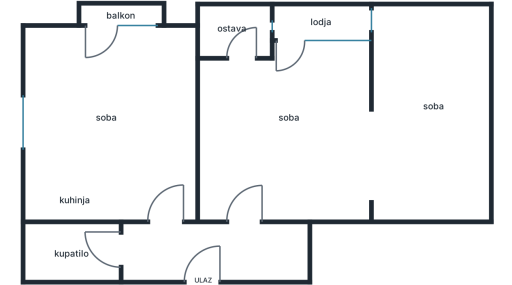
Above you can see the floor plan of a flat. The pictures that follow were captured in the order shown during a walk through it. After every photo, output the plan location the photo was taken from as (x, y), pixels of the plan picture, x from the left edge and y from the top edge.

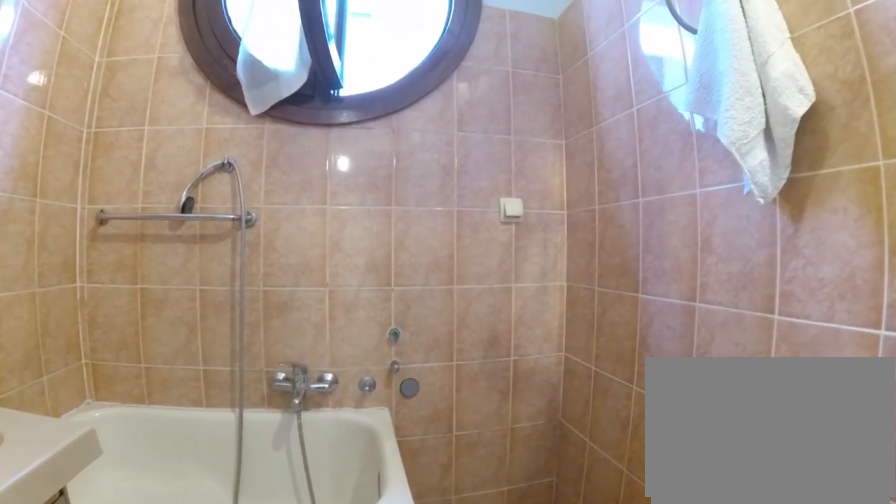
(91, 249)
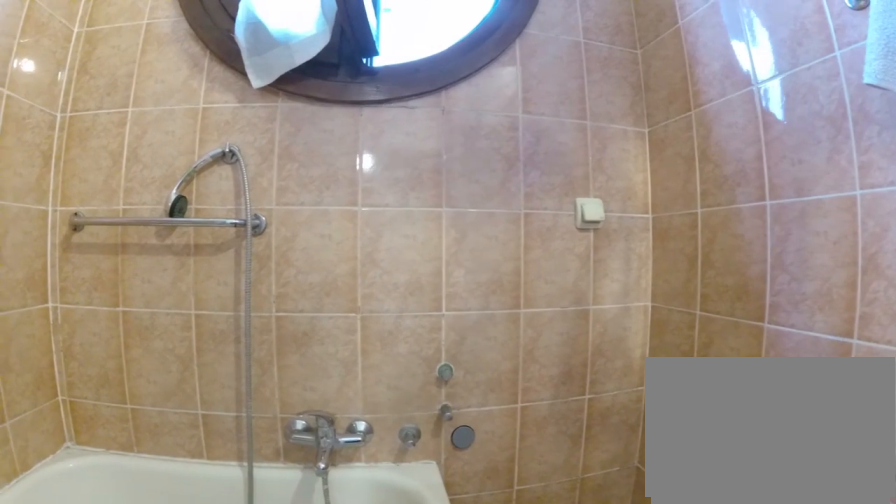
(67, 249)
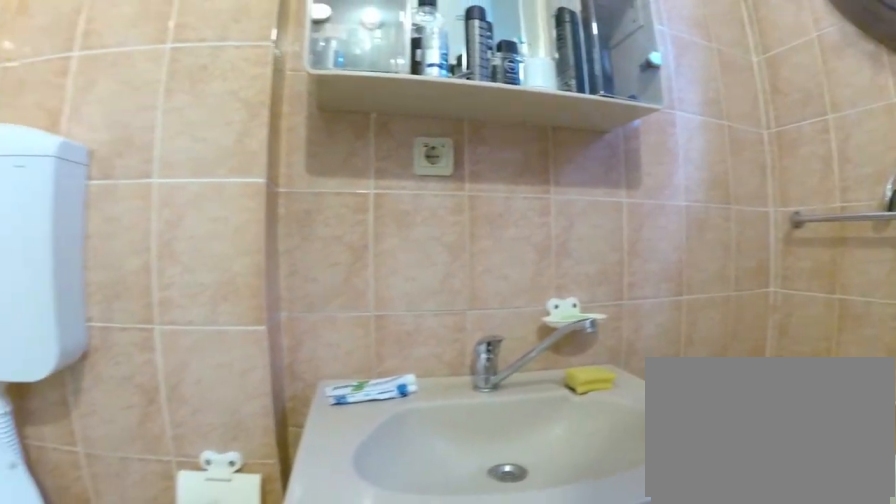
(52, 235)
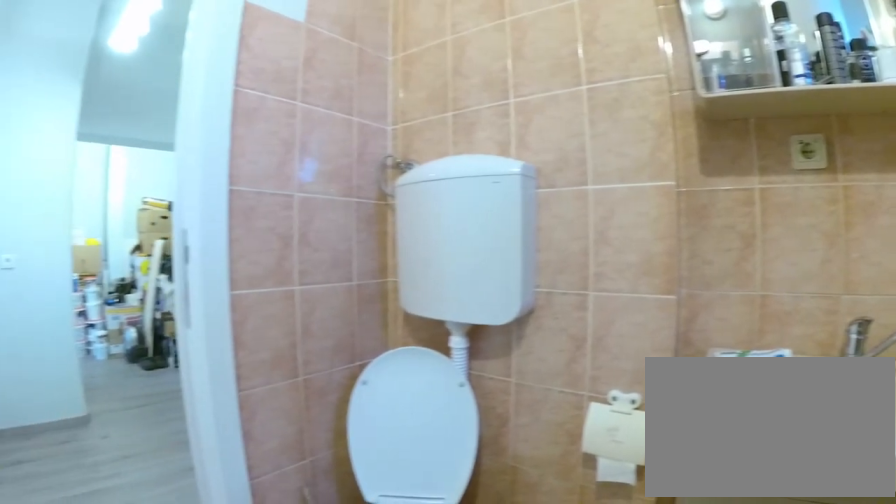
(44, 240)
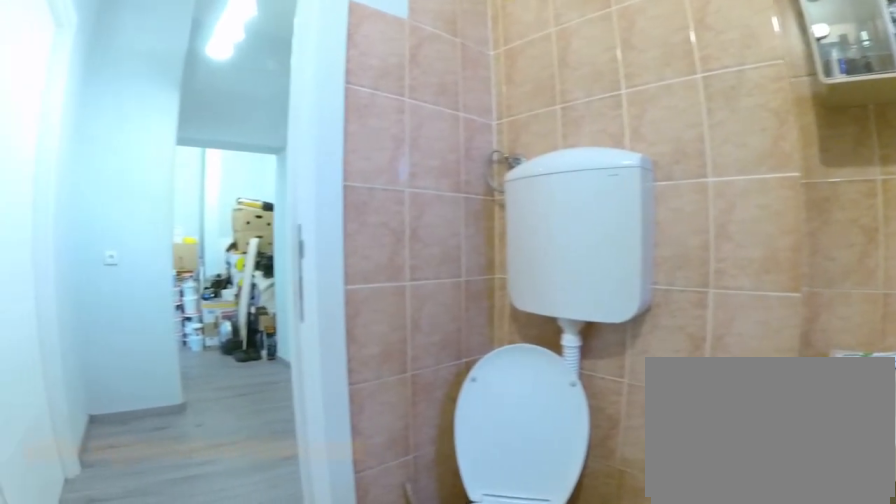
(44, 243)
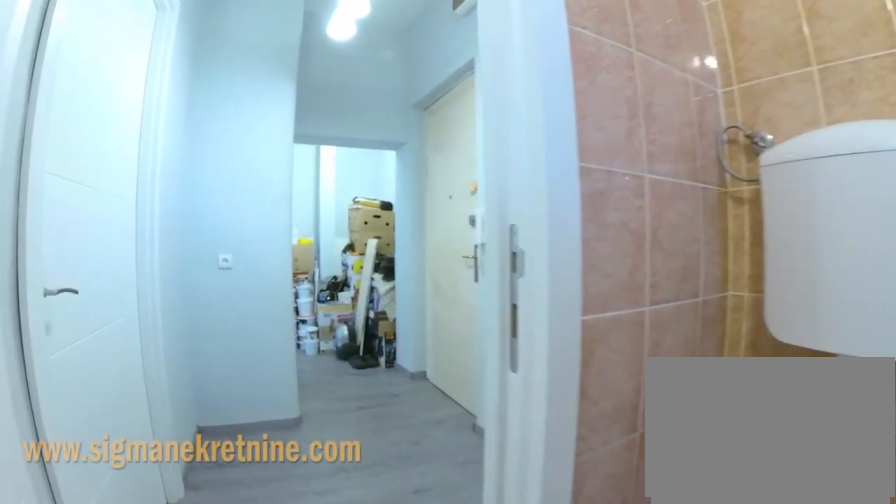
(63, 249)
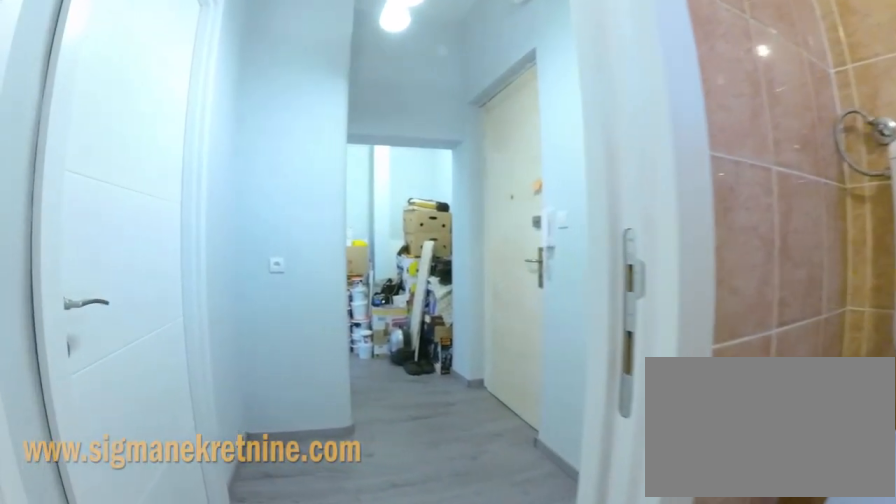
(76, 248)
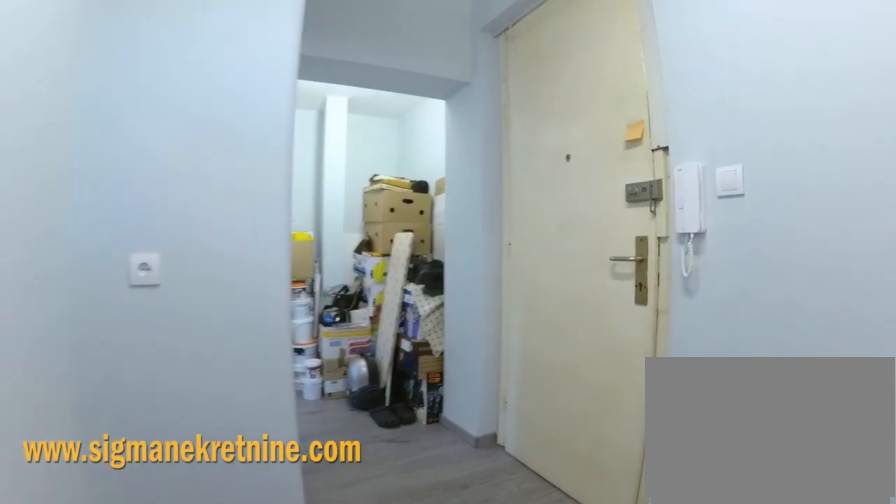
(145, 242)
